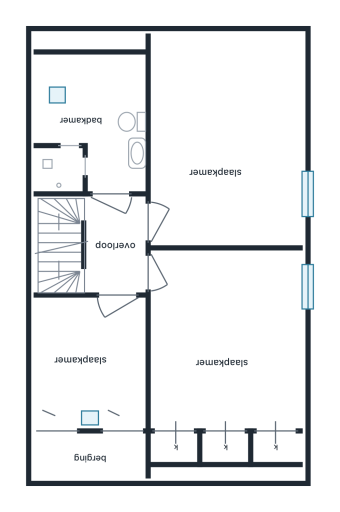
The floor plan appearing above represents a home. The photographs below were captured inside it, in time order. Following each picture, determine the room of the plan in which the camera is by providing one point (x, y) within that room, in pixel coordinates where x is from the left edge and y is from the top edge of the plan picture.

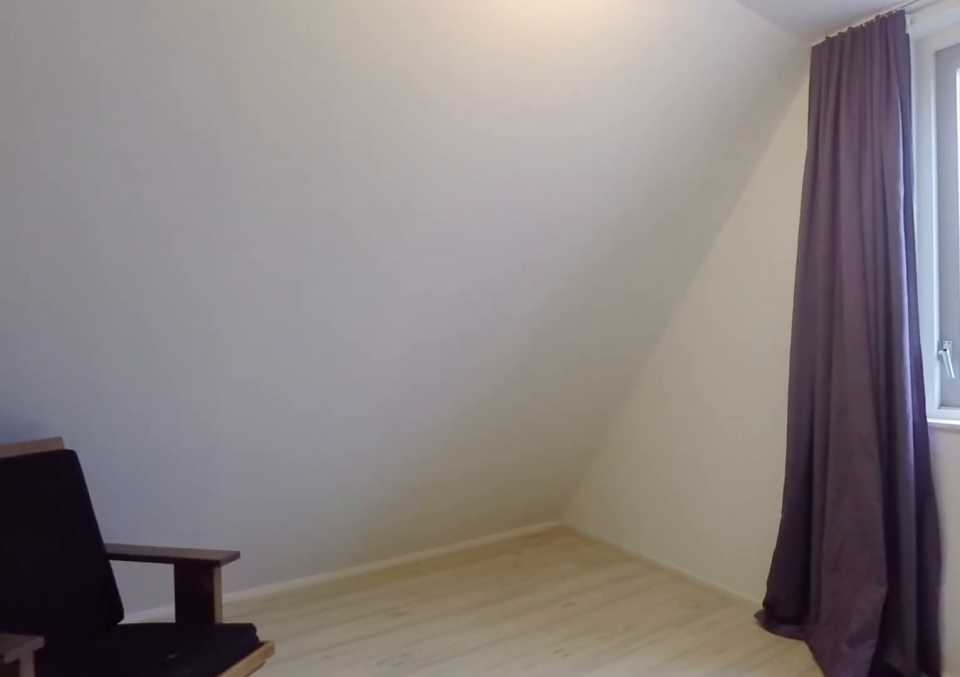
(225, 169)
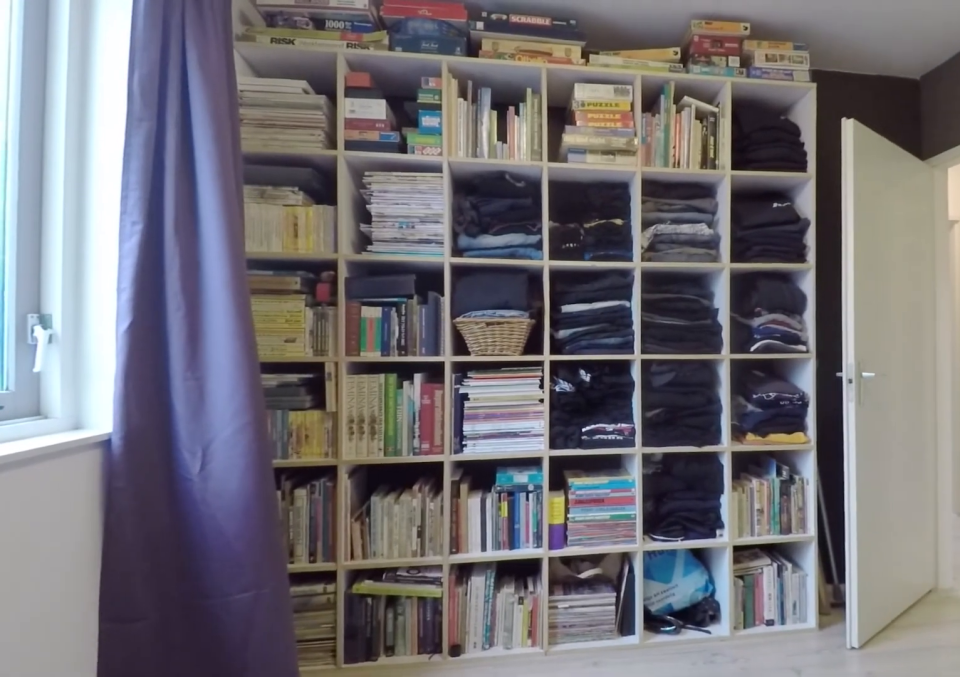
(225, 169)
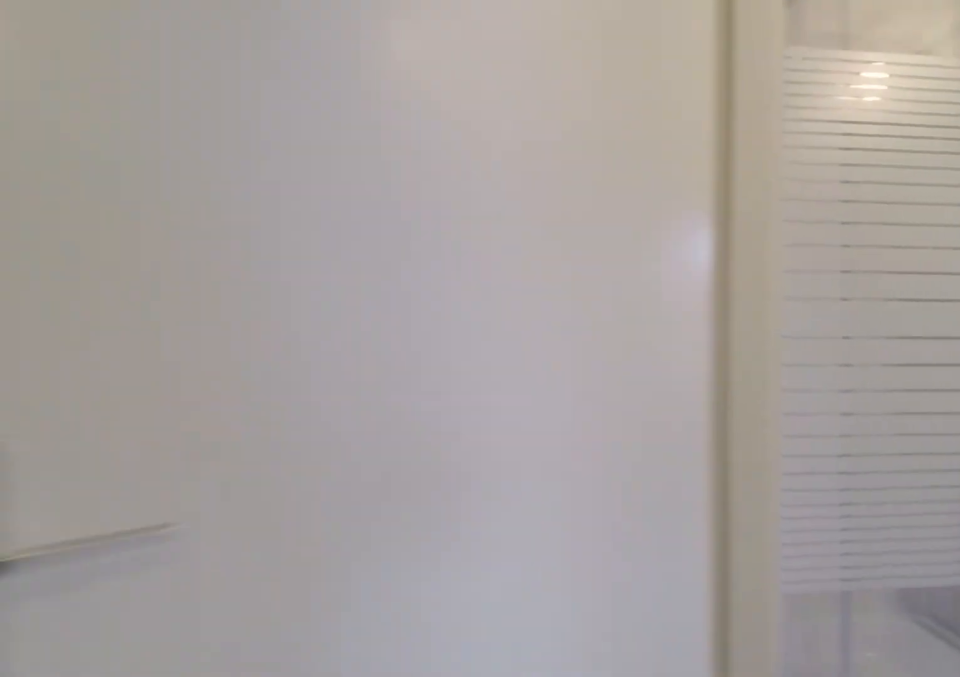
(115, 244)
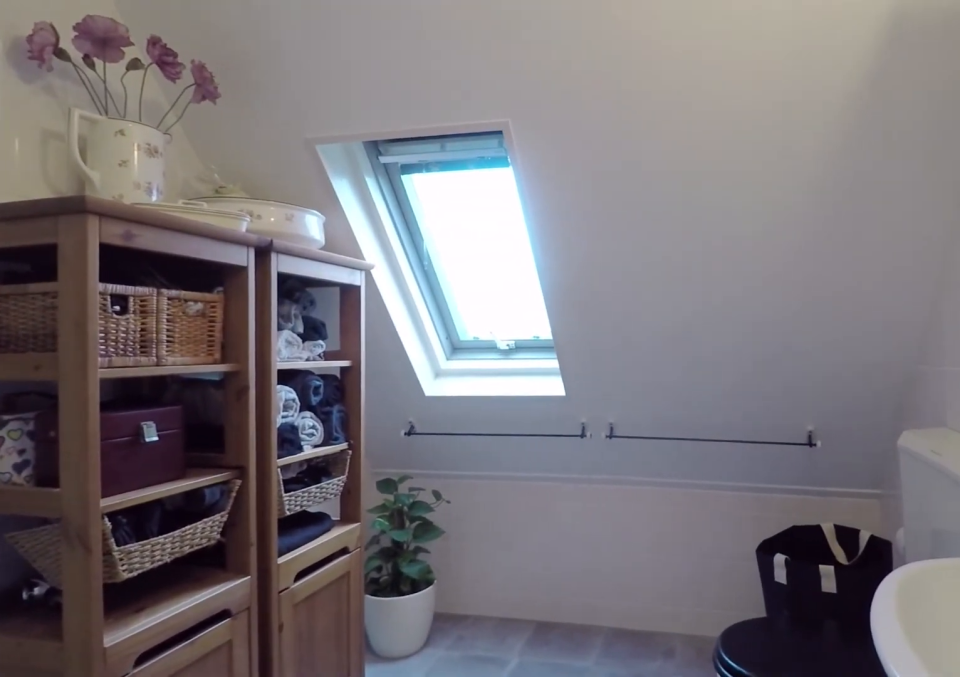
(91, 143)
